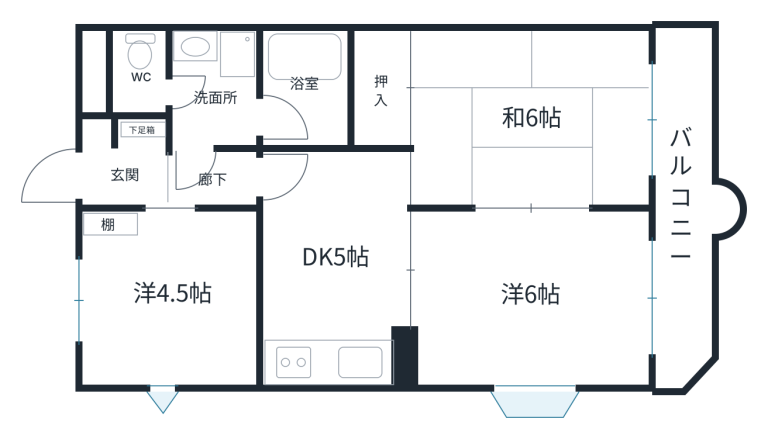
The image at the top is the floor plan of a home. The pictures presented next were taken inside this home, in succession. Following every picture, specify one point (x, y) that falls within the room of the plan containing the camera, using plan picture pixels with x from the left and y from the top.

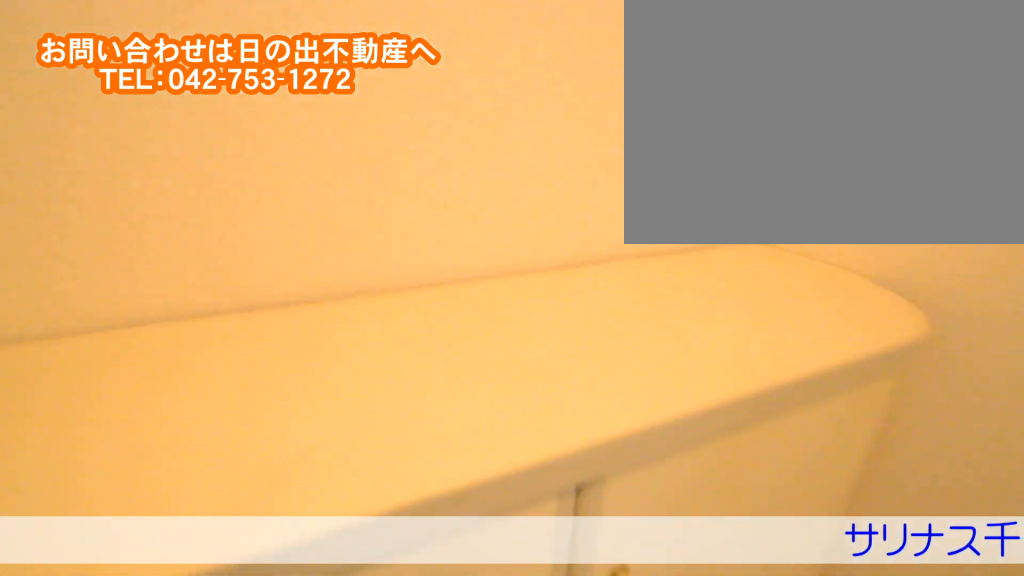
(154, 174)
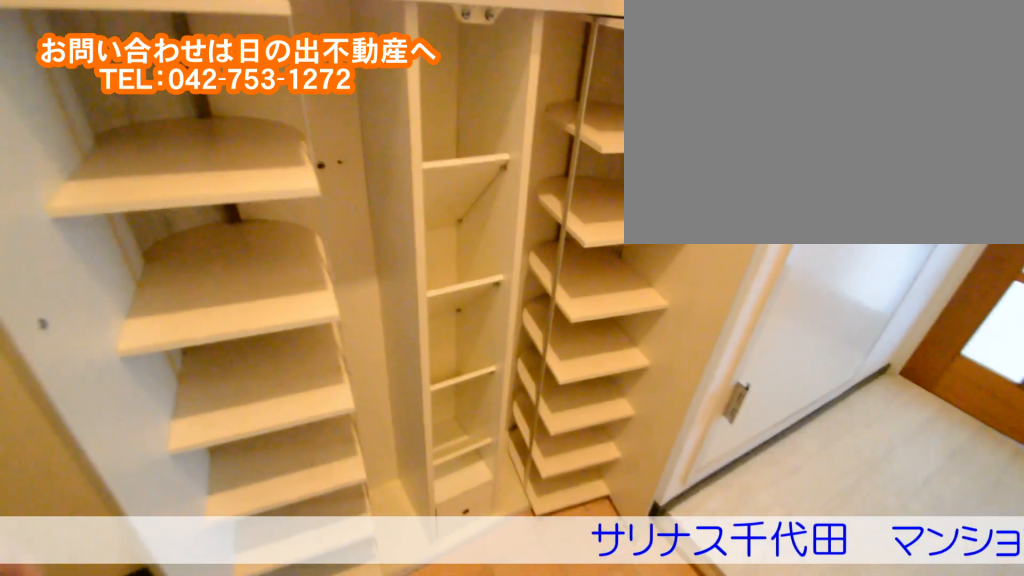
(154, 174)
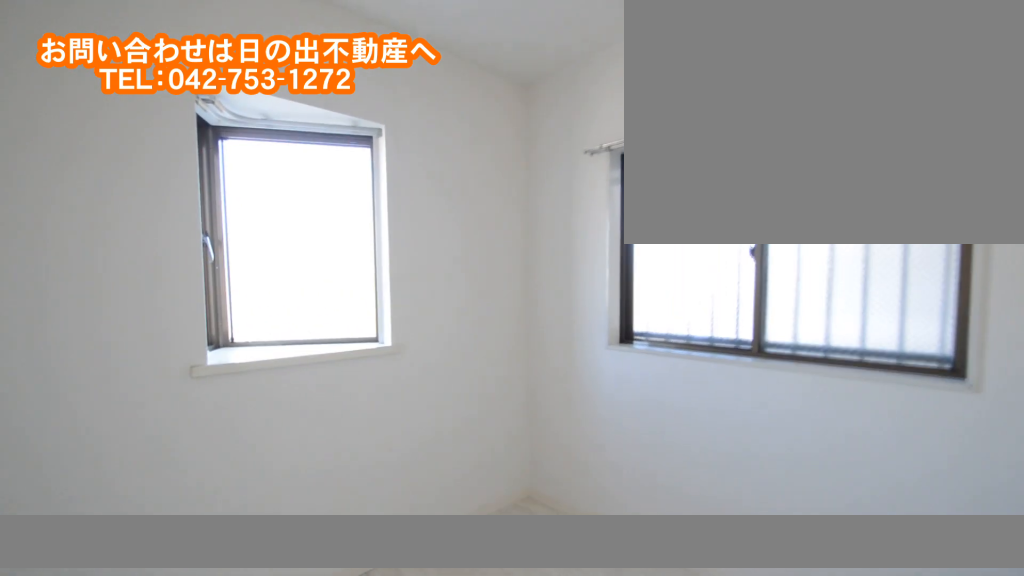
(171, 331)
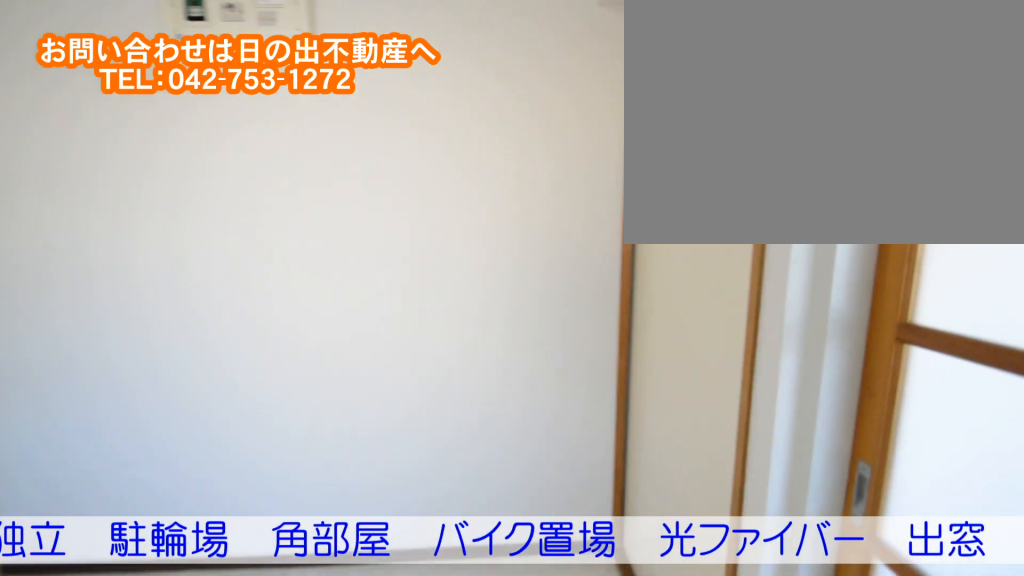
(344, 291)
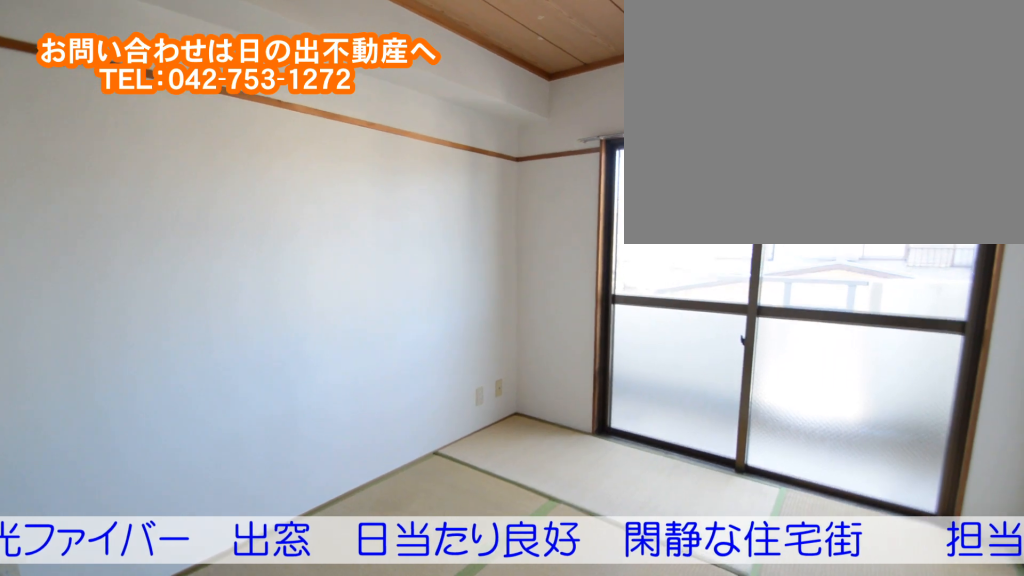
(526, 151)
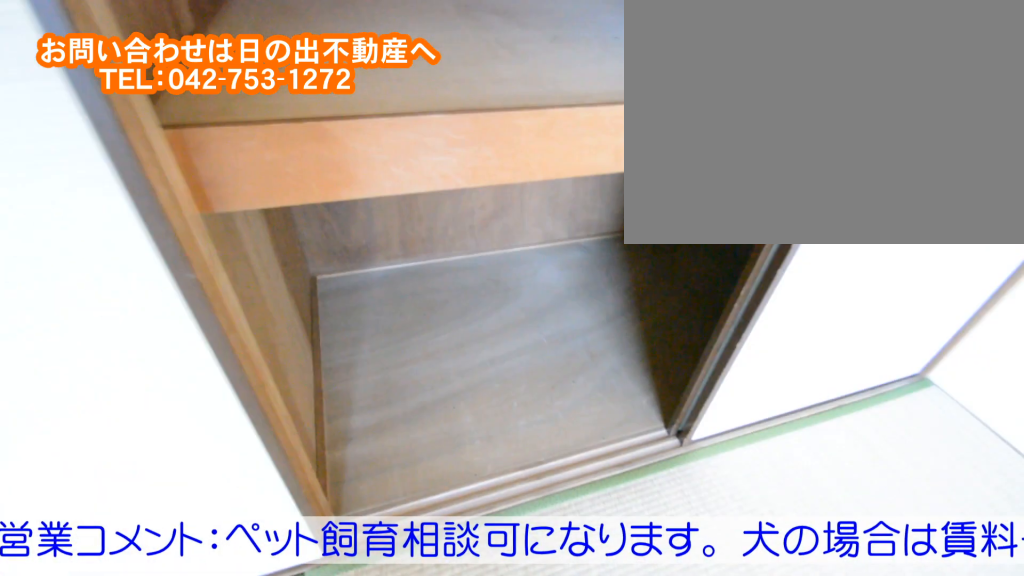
(526, 151)
